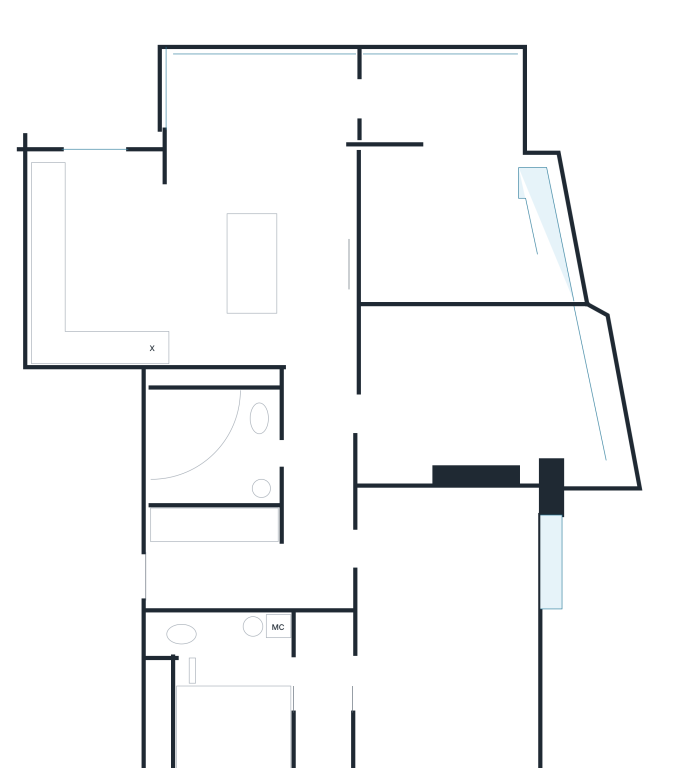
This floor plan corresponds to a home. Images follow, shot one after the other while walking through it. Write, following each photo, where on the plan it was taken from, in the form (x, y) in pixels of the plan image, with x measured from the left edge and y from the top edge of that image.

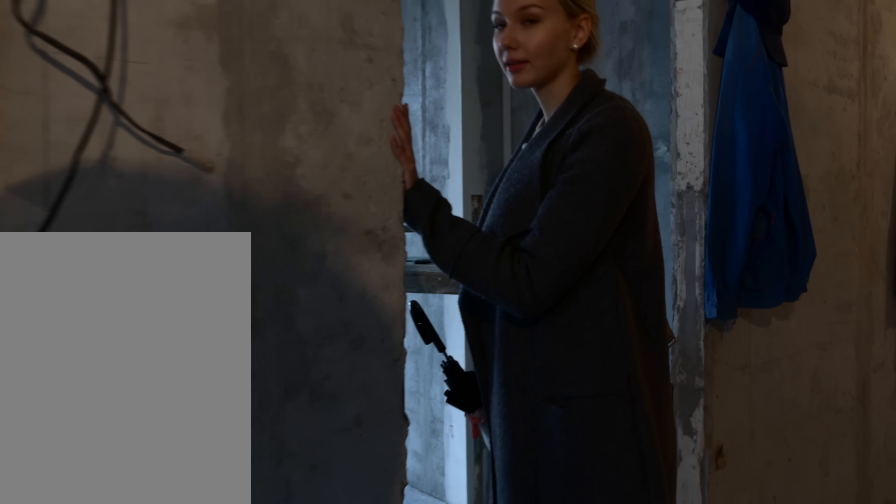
(315, 382)
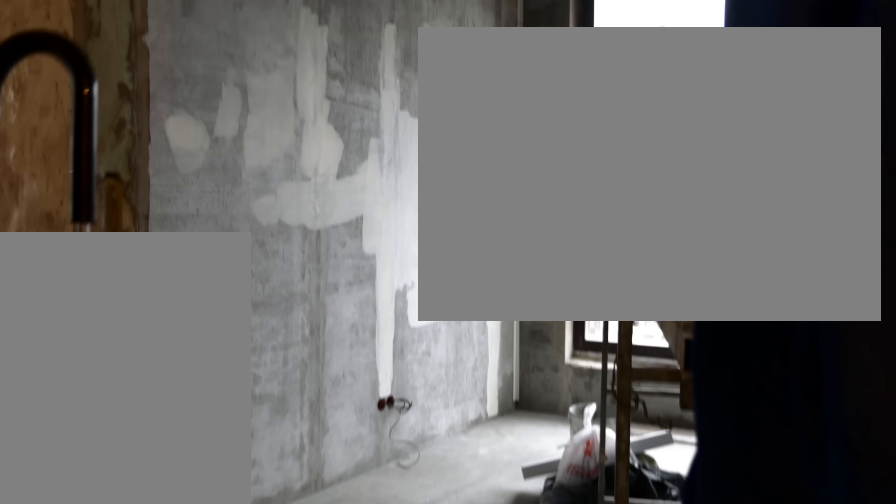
(314, 463)
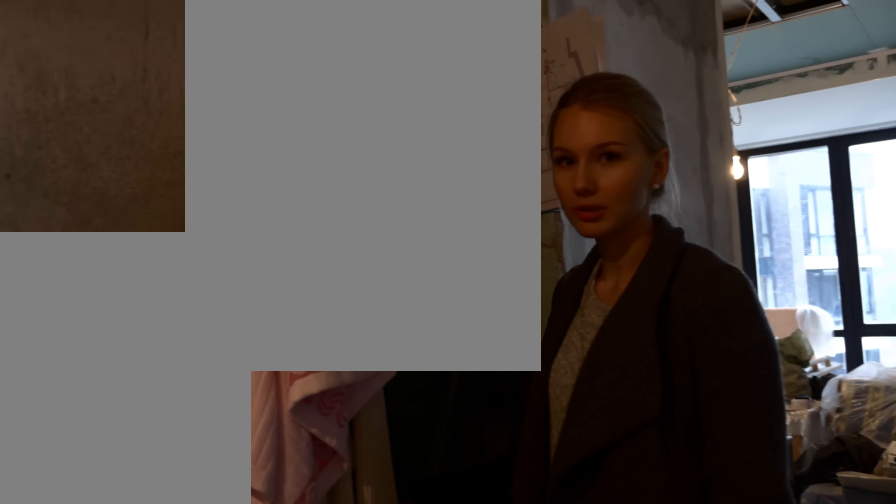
(307, 477)
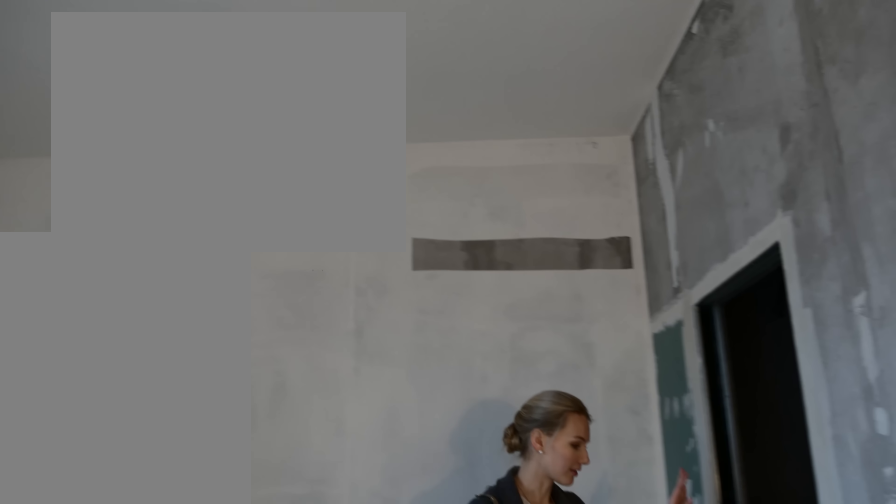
(500, 608)
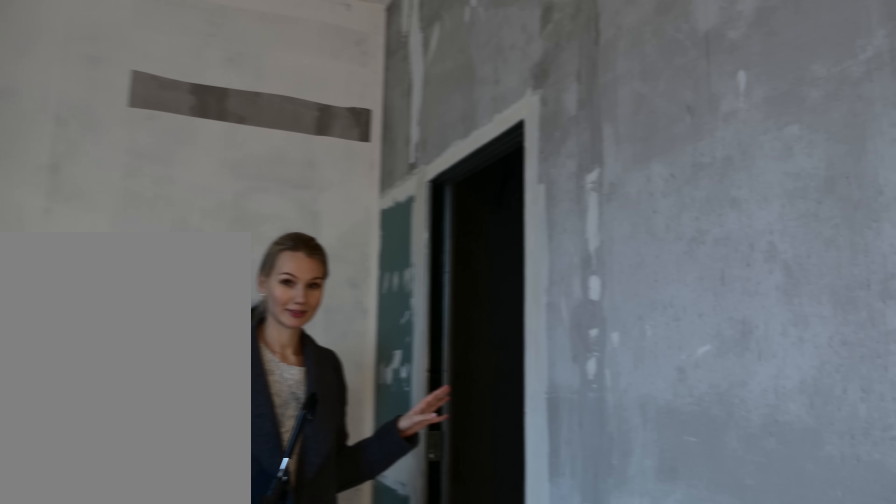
(502, 607)
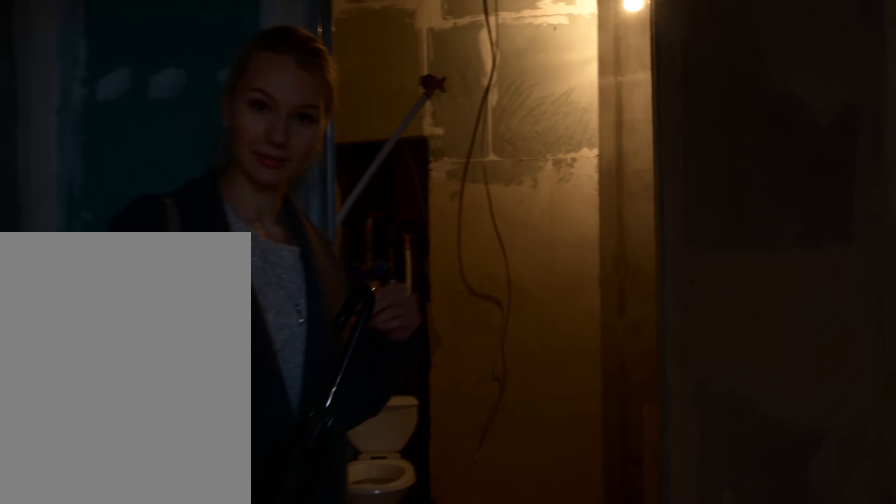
(365, 672)
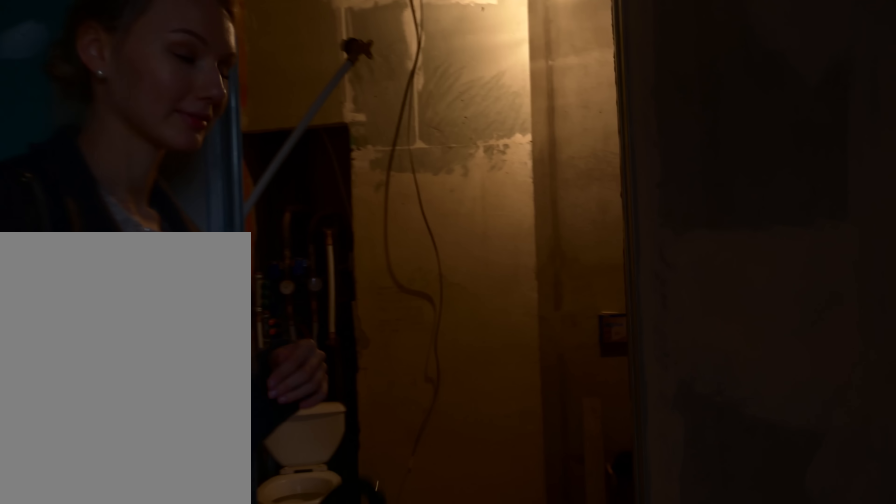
(348, 670)
